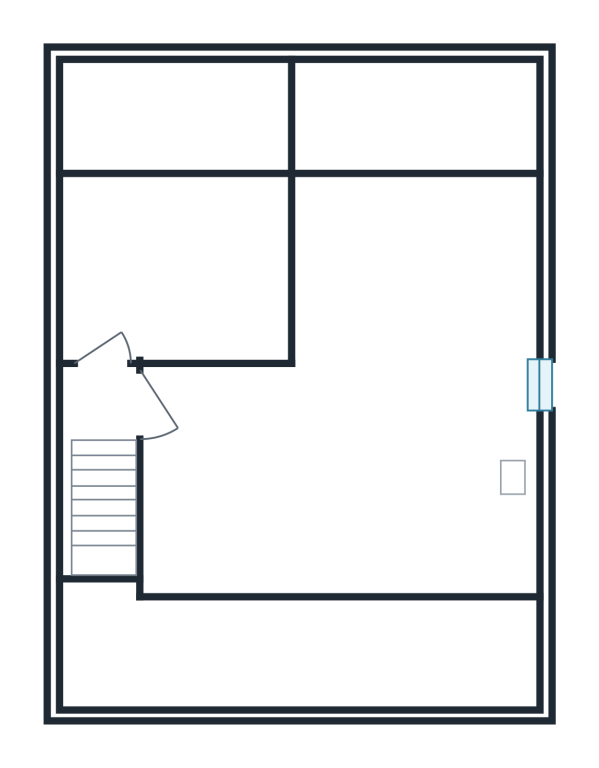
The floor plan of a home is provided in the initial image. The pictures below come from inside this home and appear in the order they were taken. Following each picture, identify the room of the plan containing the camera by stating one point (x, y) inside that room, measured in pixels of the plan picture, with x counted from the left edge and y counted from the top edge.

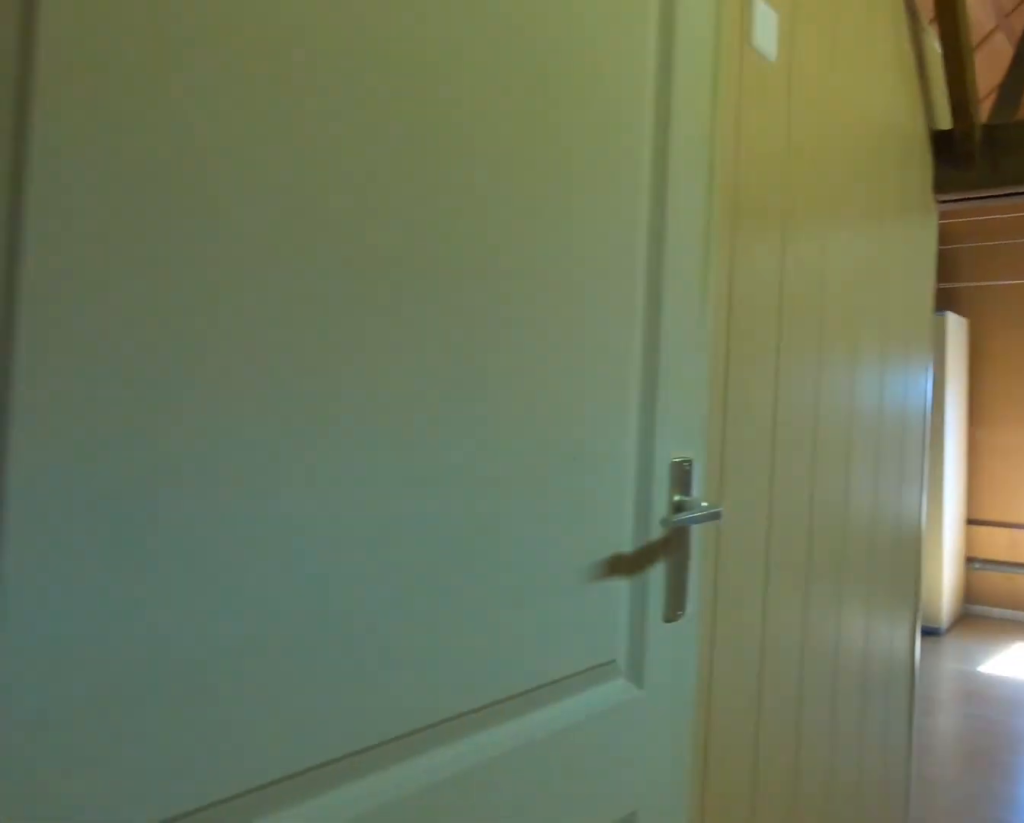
(103, 469)
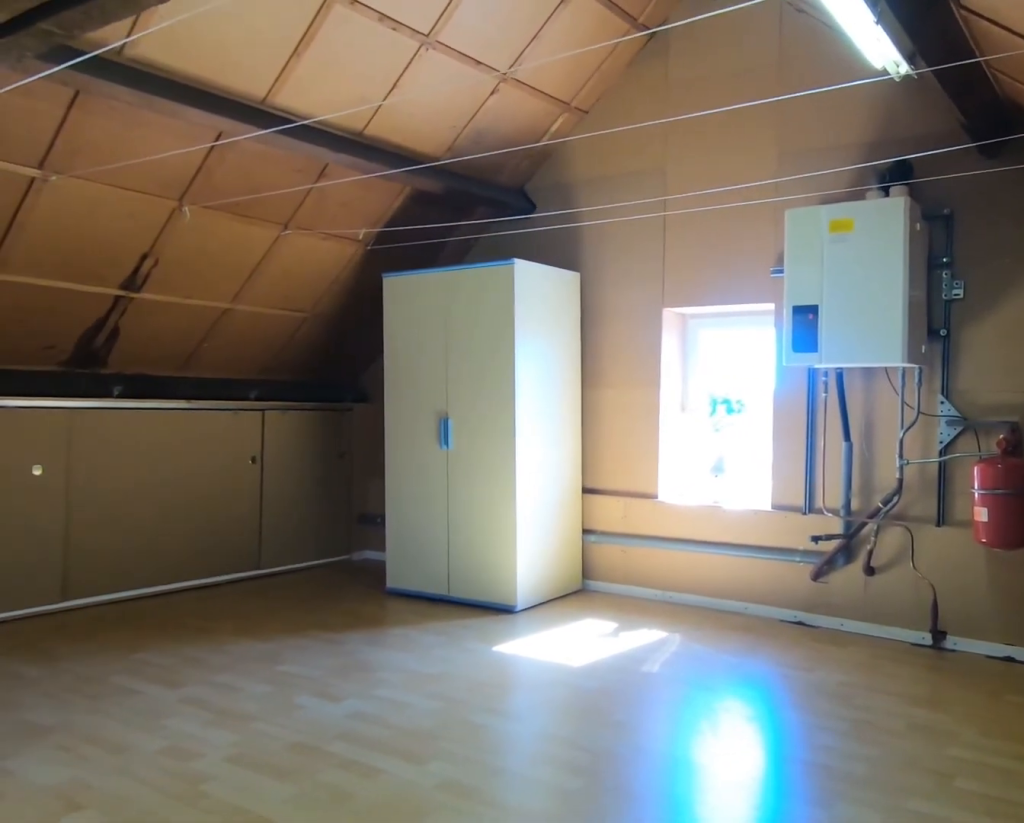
(336, 480)
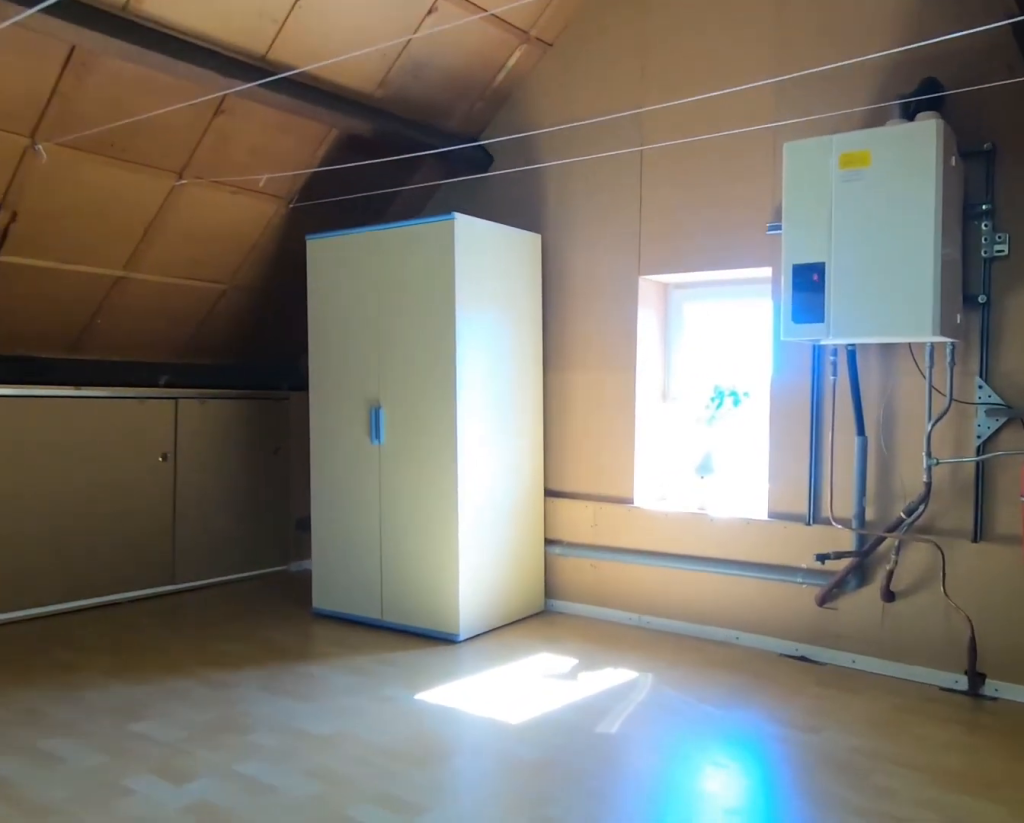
(336, 480)
